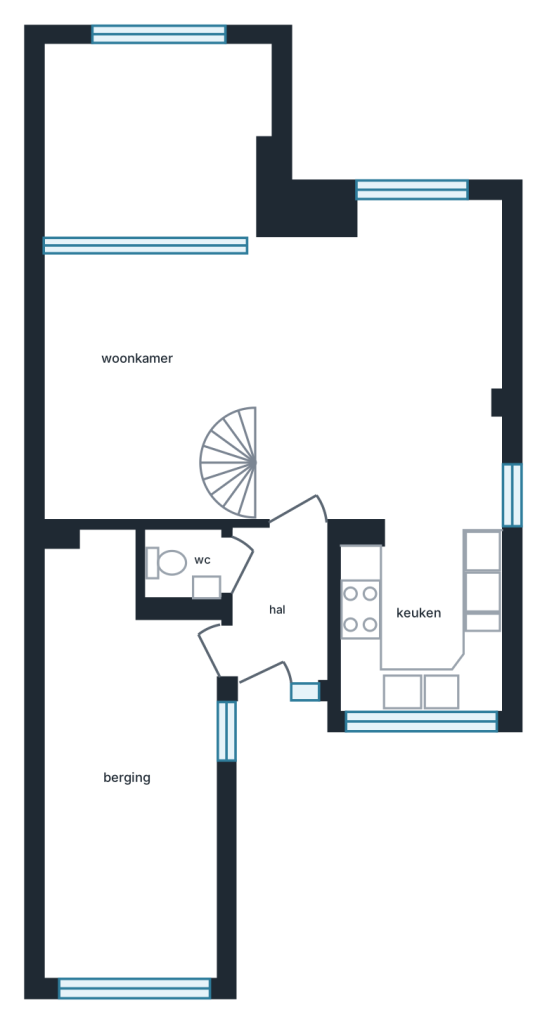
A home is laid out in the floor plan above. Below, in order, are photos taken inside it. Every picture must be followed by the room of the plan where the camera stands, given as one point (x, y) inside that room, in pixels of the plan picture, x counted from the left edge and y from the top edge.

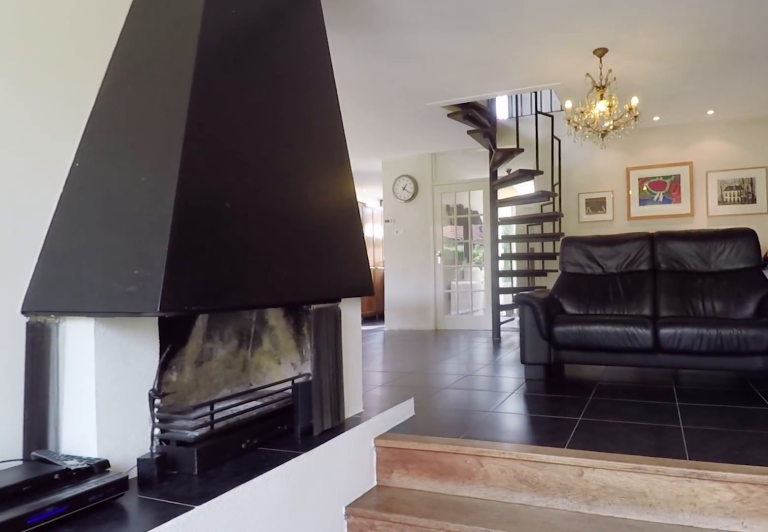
(153, 148)
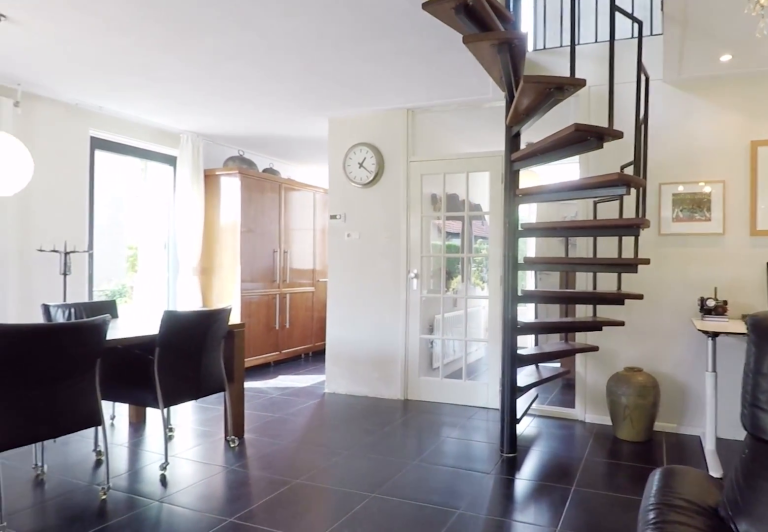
(293, 377)
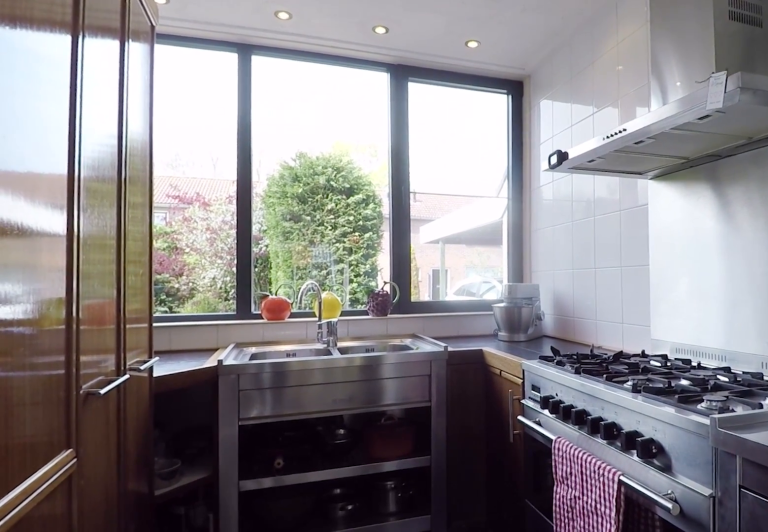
(421, 627)
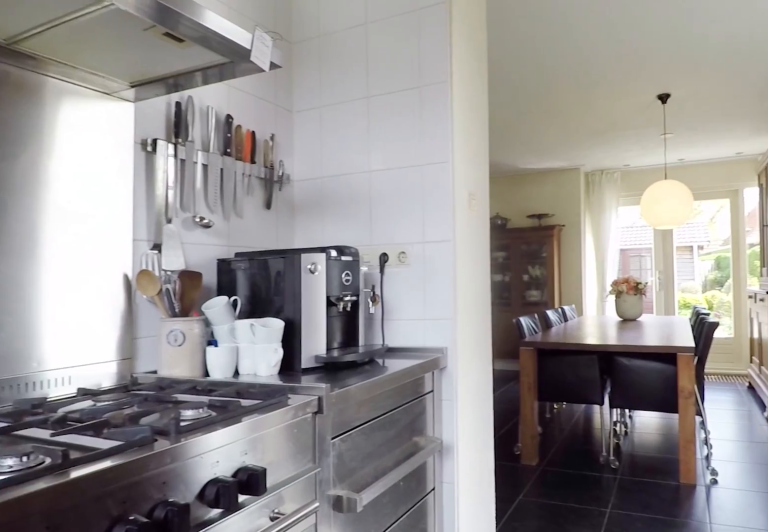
(421, 627)
